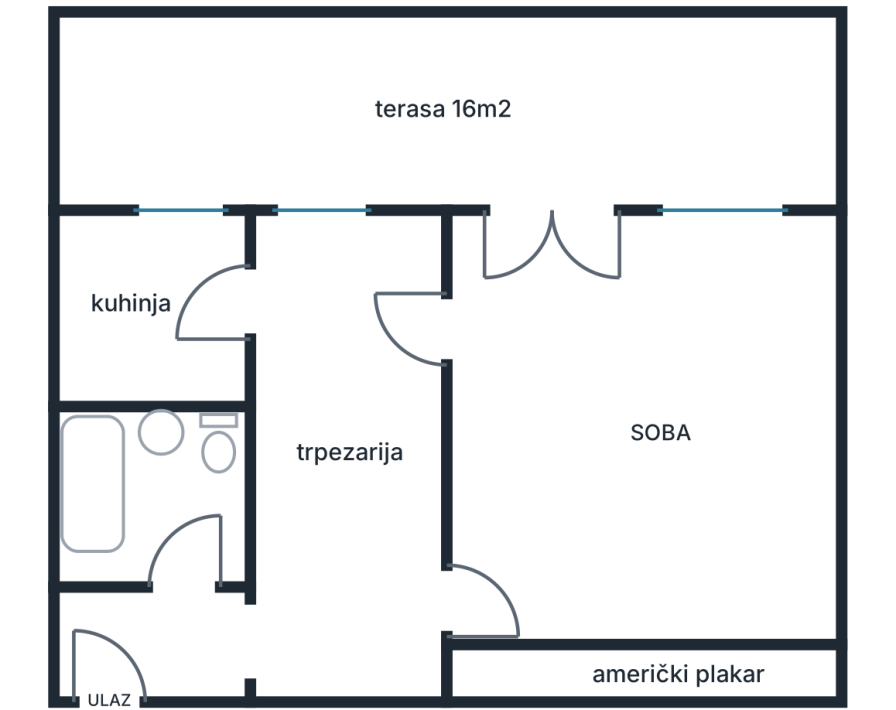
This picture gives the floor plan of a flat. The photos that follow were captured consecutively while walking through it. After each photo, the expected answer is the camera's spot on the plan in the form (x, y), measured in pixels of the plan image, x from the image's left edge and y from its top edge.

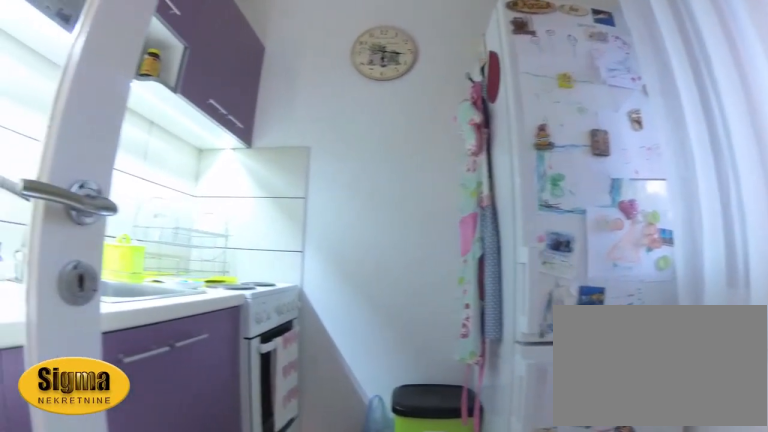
(225, 311)
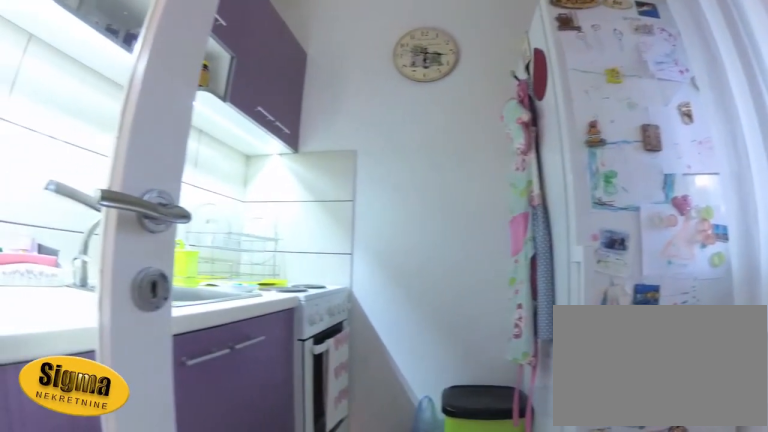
(223, 308)
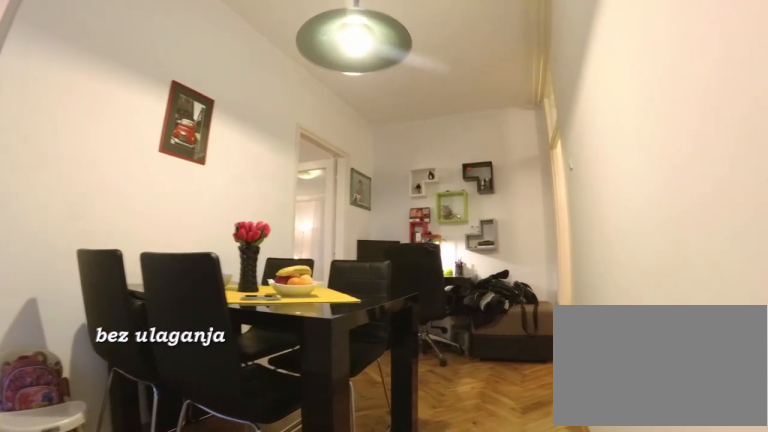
(292, 282)
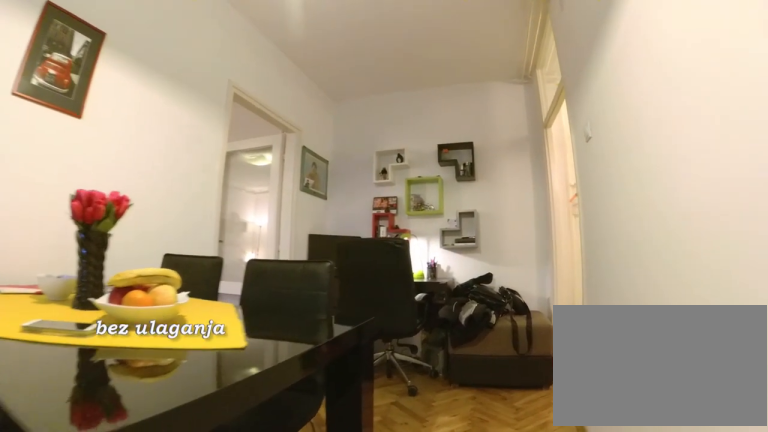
(300, 345)
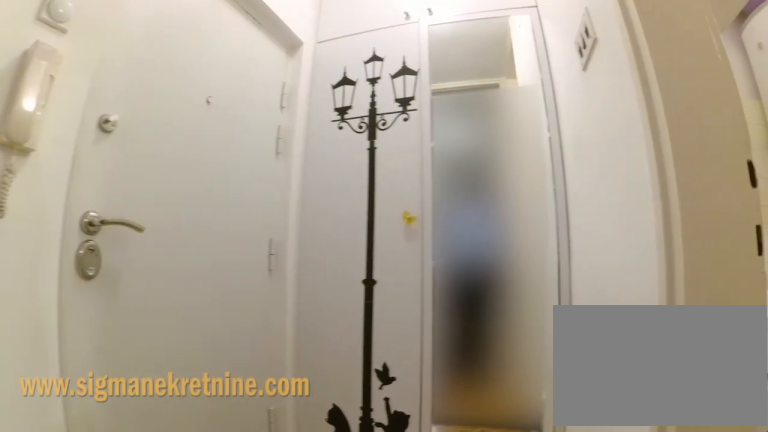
(272, 635)
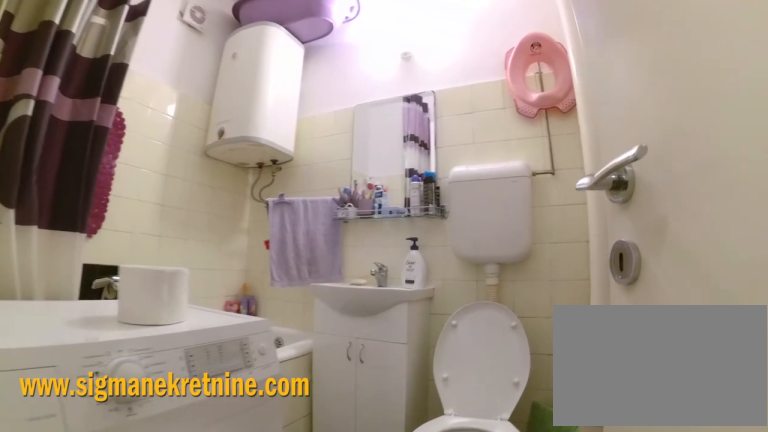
(201, 609)
